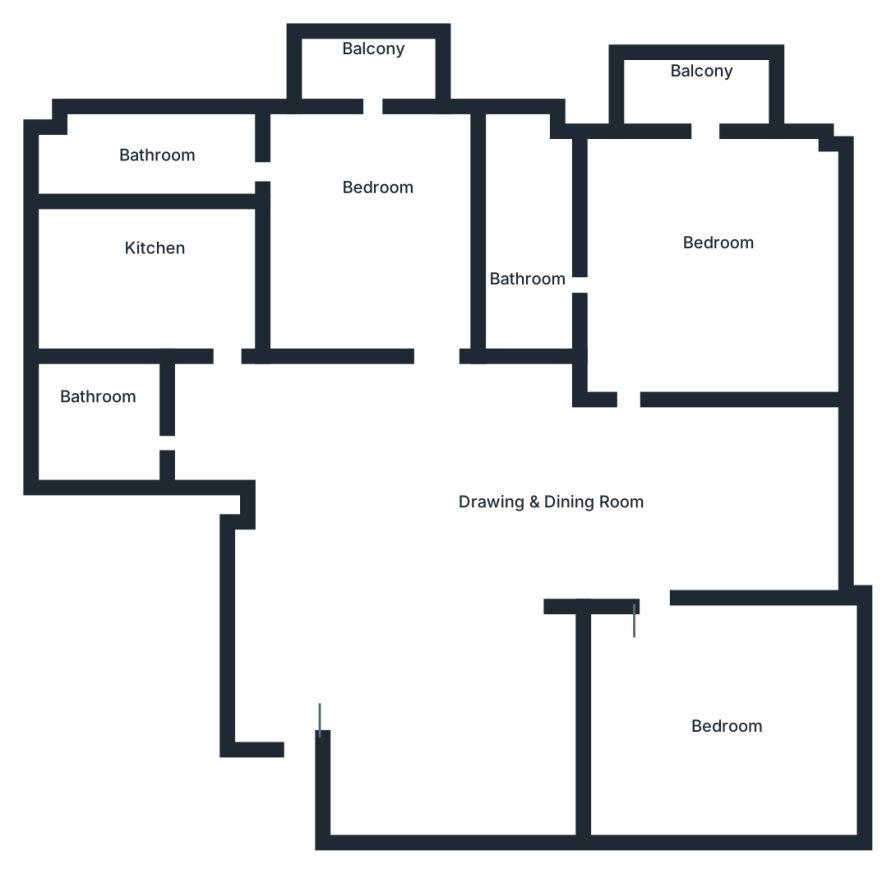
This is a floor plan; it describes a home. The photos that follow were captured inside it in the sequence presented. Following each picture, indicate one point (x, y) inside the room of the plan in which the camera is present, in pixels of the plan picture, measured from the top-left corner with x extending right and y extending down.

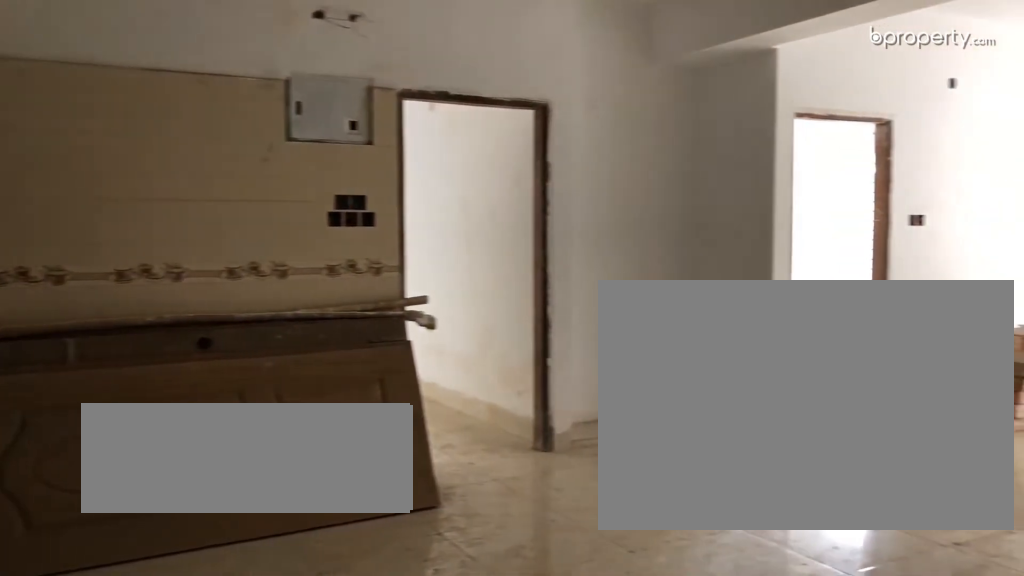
(418, 602)
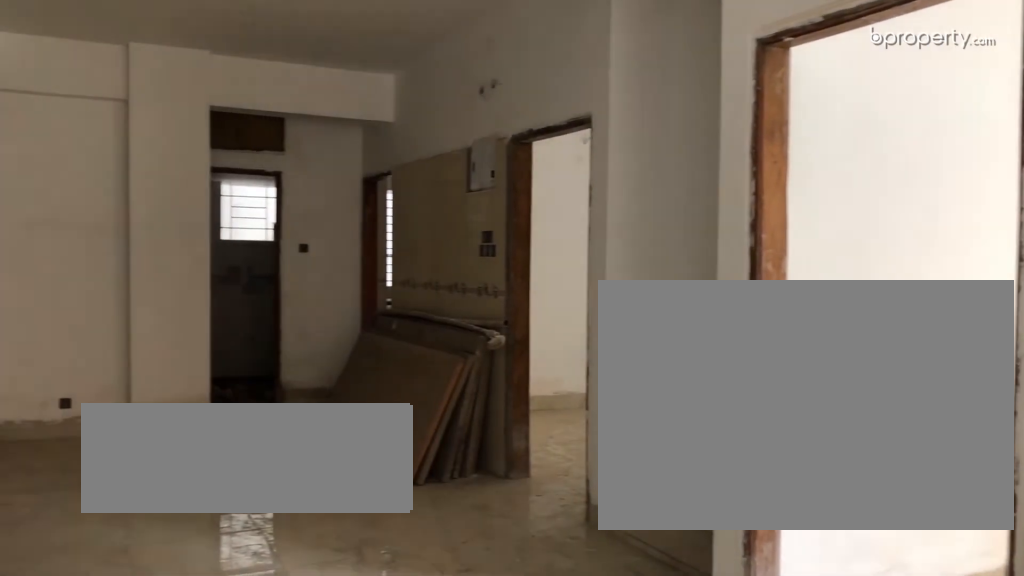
(417, 578)
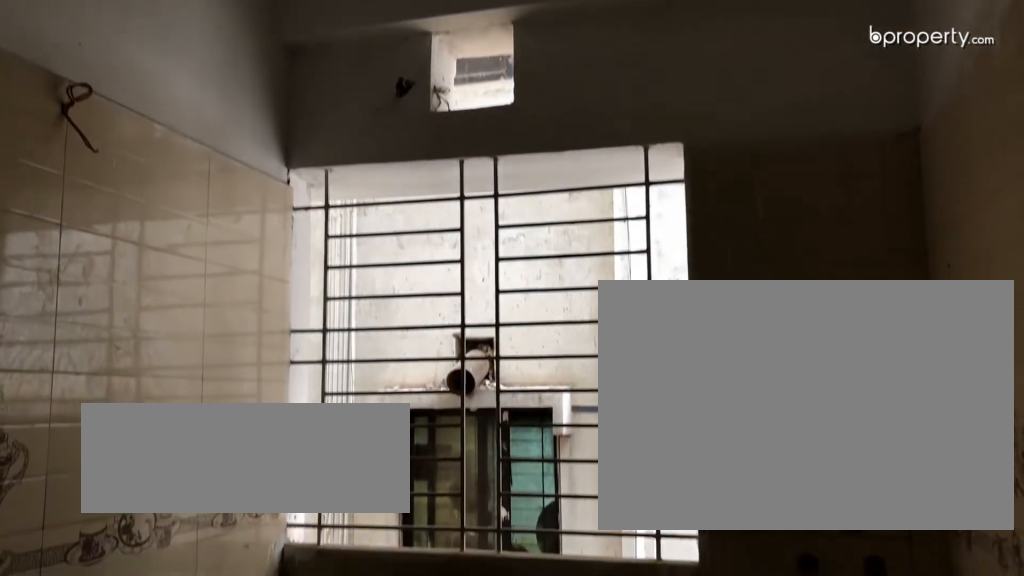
(168, 283)
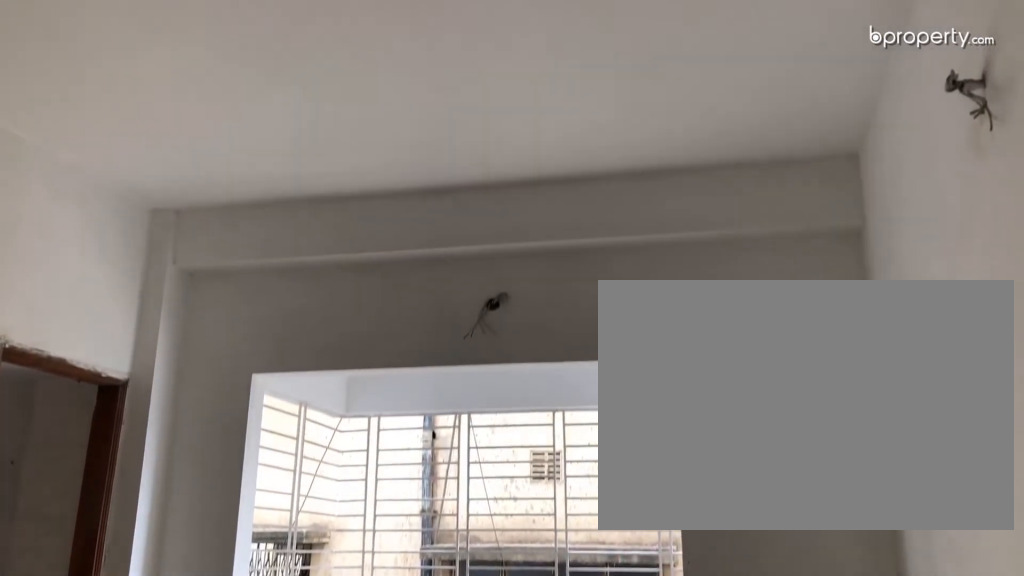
(382, 243)
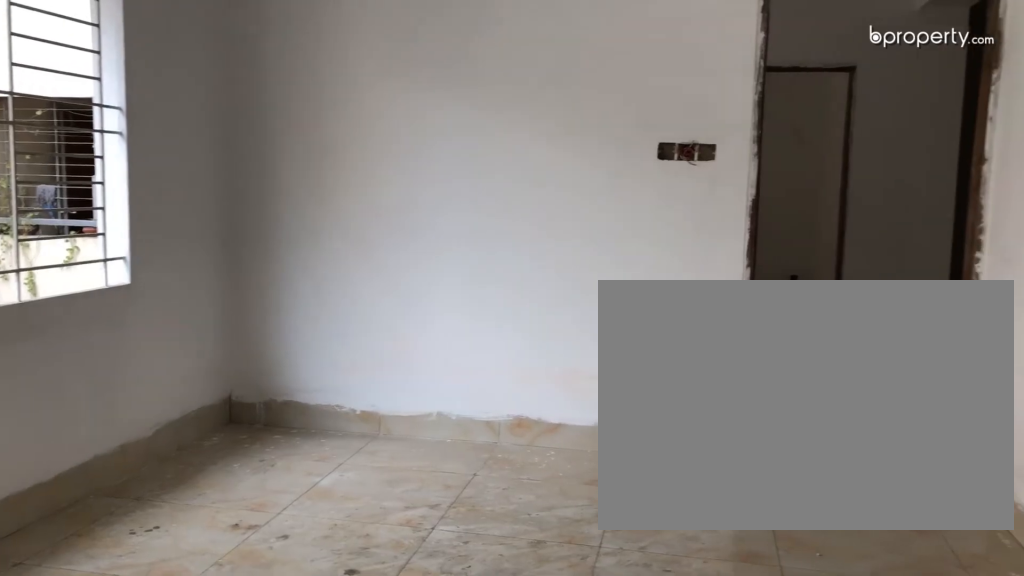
(708, 280)
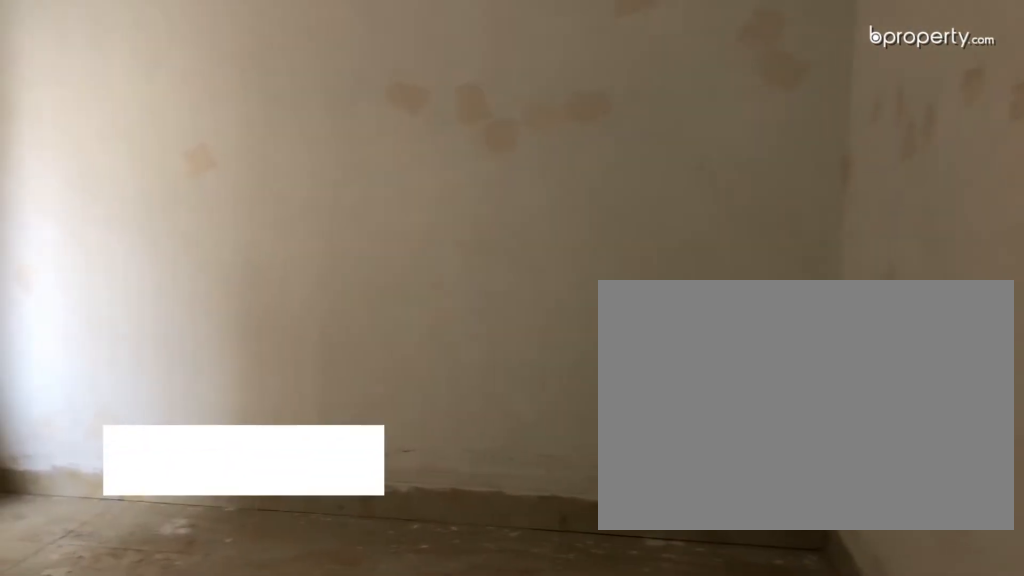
(715, 709)
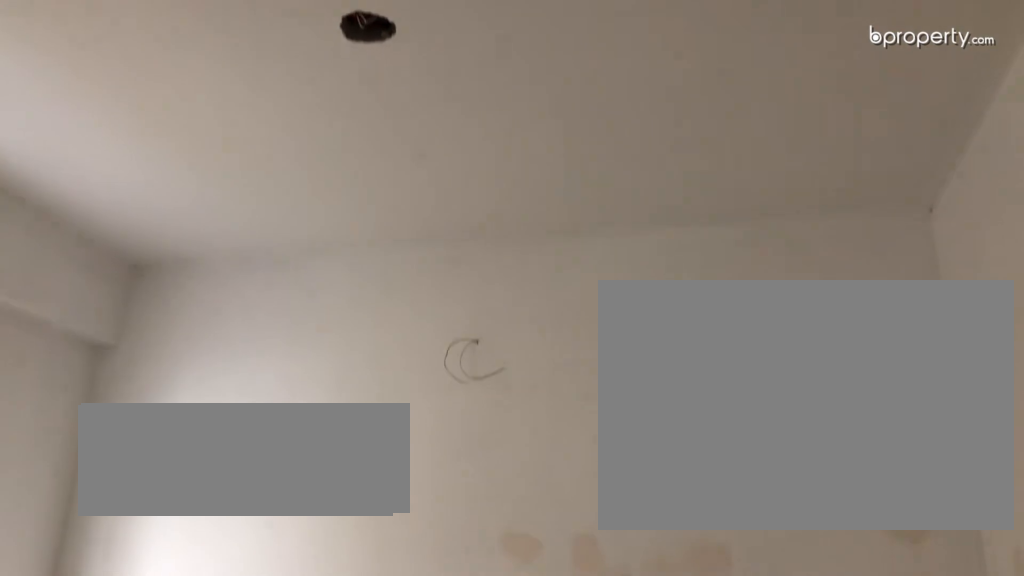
(716, 709)
